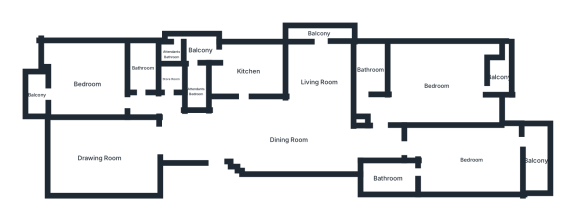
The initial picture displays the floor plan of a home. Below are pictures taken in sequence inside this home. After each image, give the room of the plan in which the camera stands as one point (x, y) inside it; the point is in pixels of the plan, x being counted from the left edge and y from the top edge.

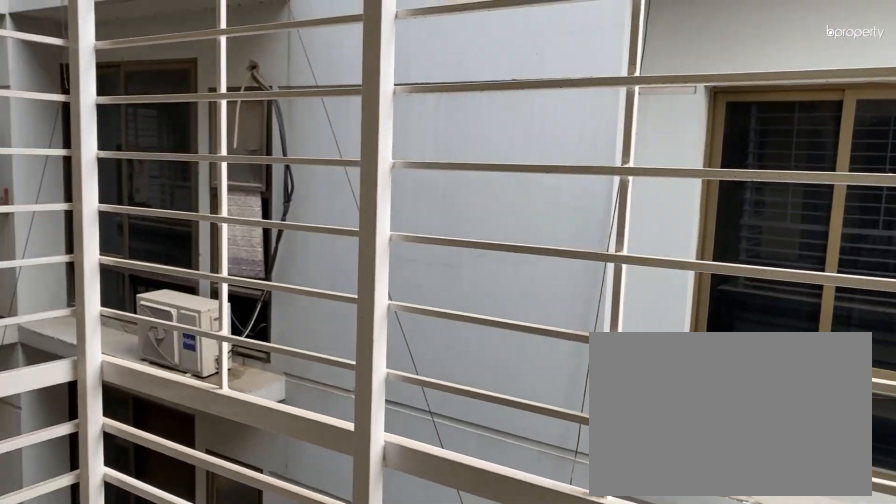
(36, 94)
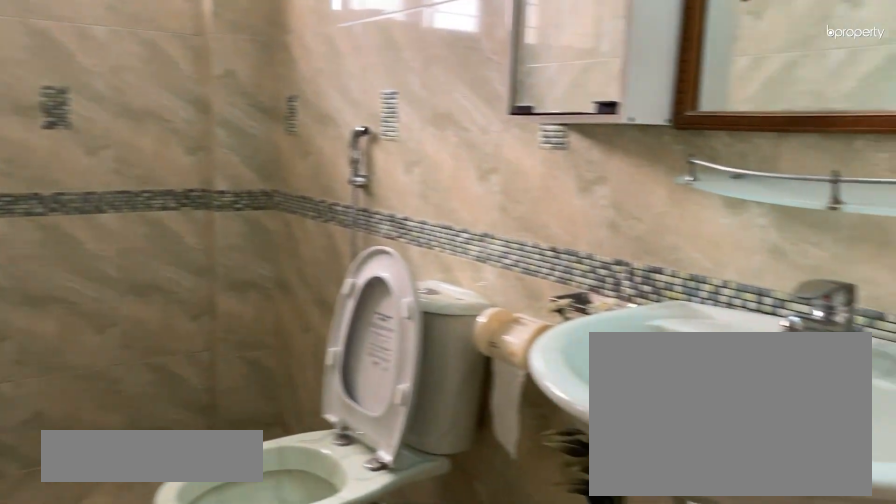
(143, 68)
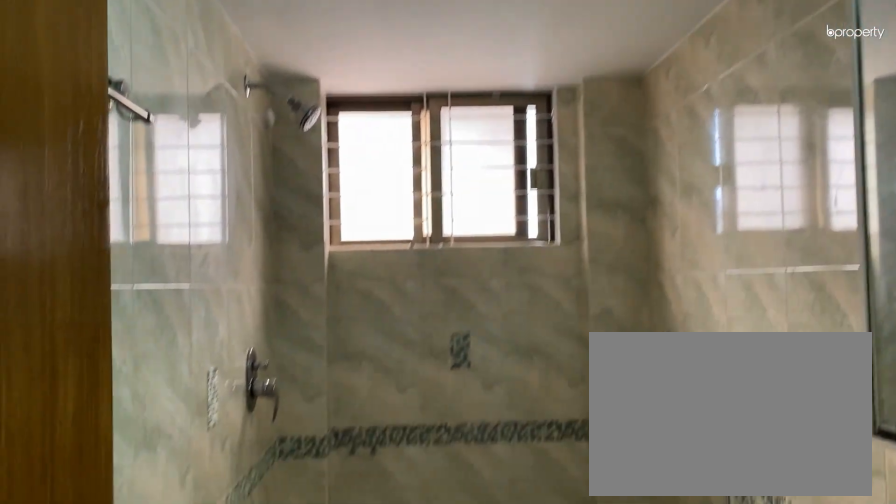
(143, 68)
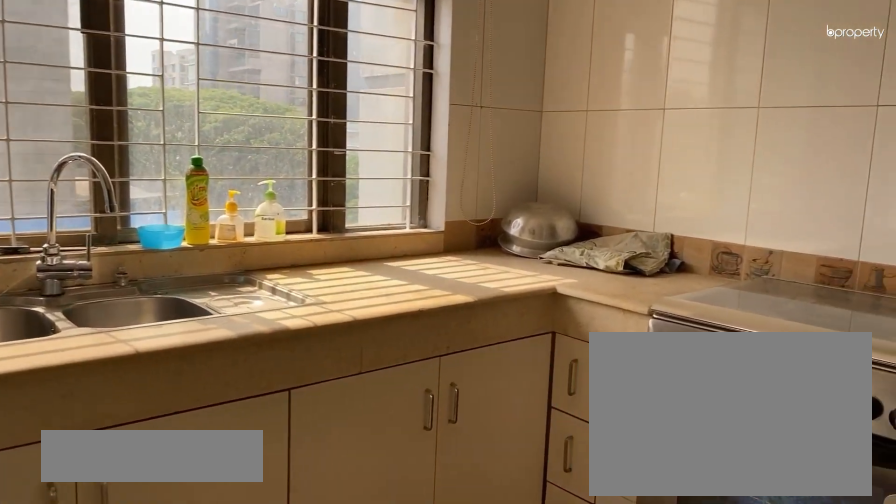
(248, 71)
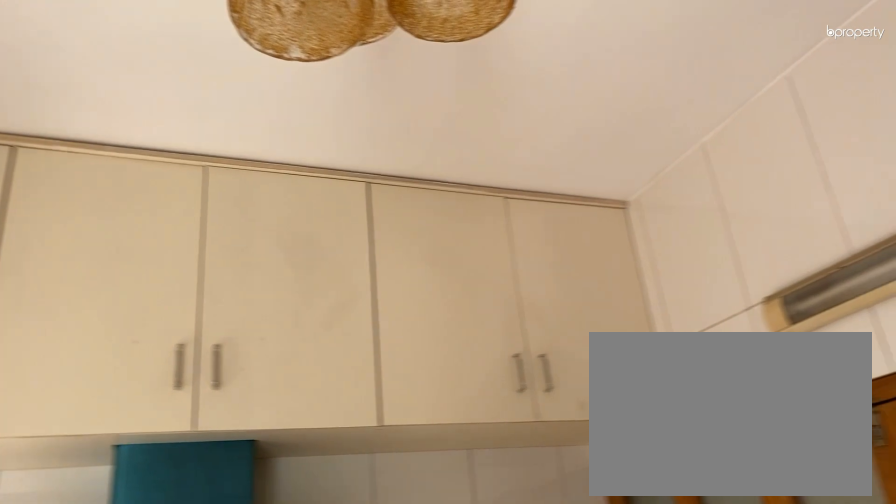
(248, 71)
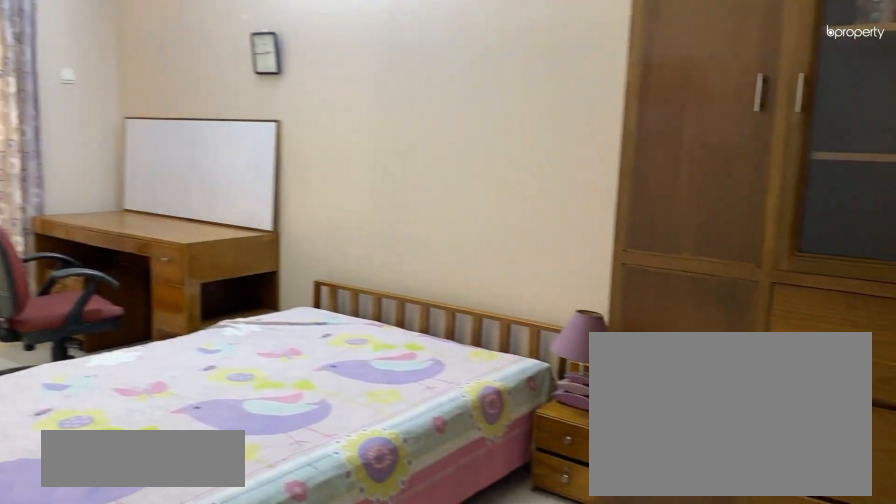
(471, 159)
